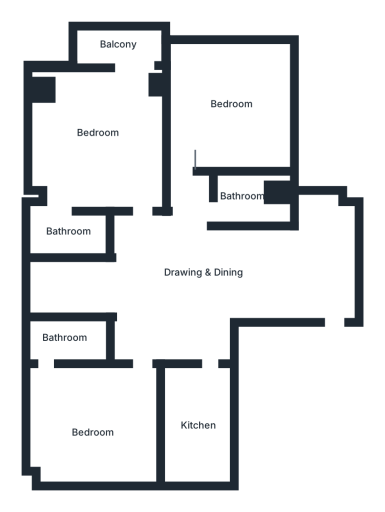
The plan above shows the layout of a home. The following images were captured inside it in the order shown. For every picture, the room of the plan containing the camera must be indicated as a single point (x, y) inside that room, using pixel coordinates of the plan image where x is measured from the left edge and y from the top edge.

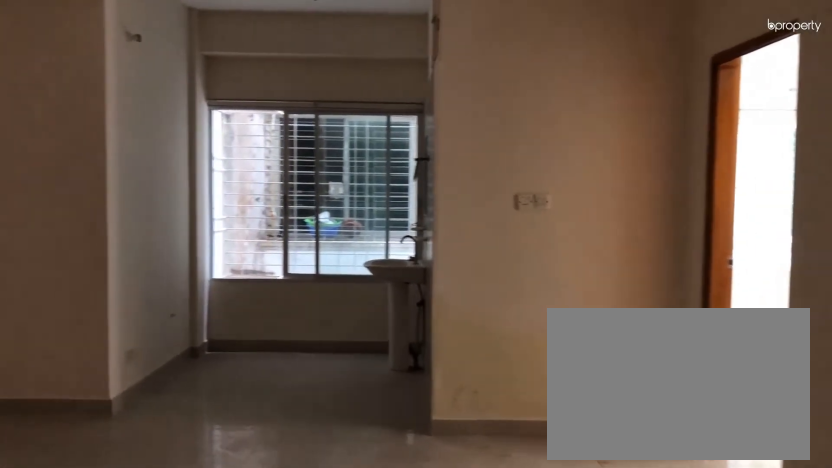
(181, 266)
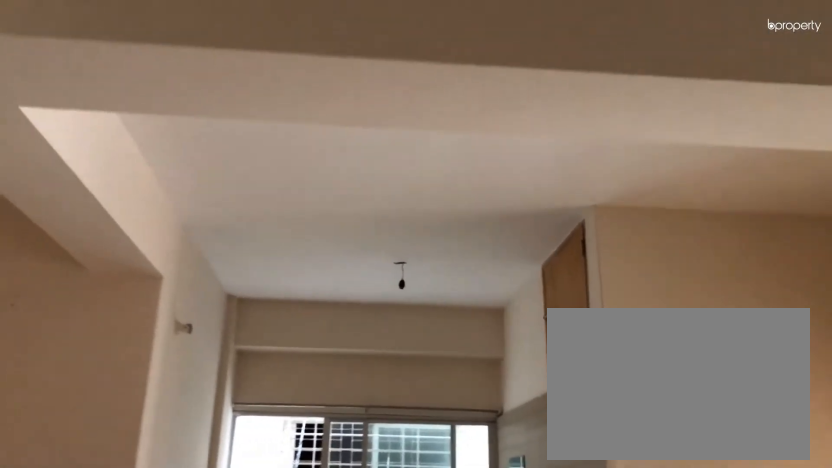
(181, 266)
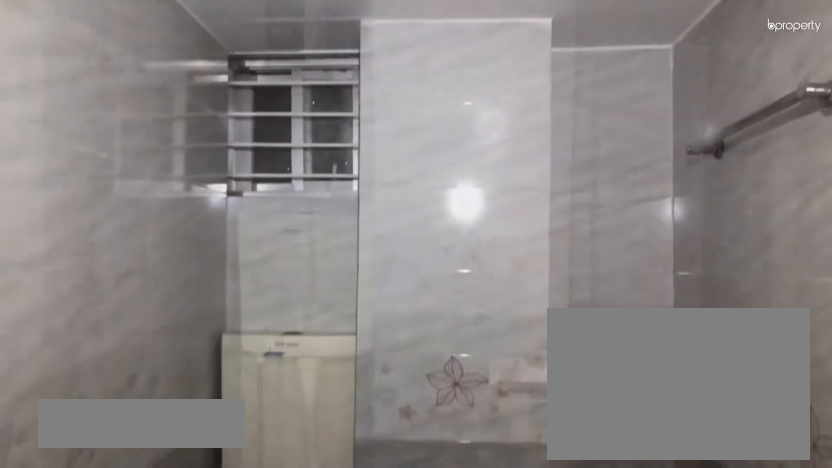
(252, 201)
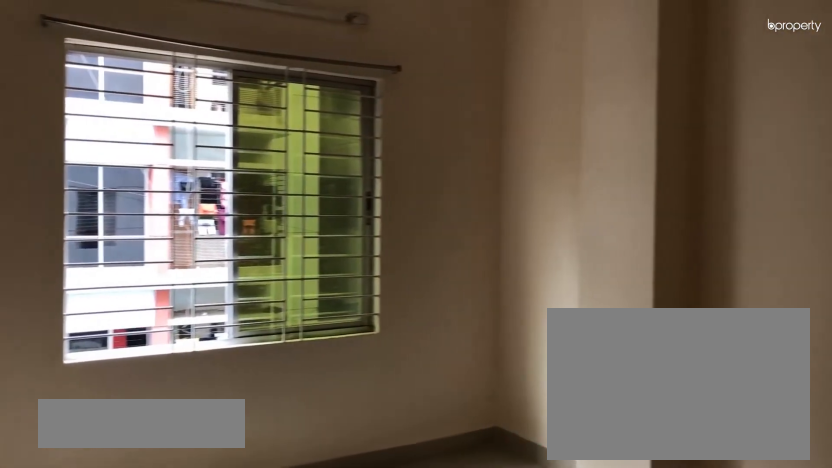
(222, 102)
